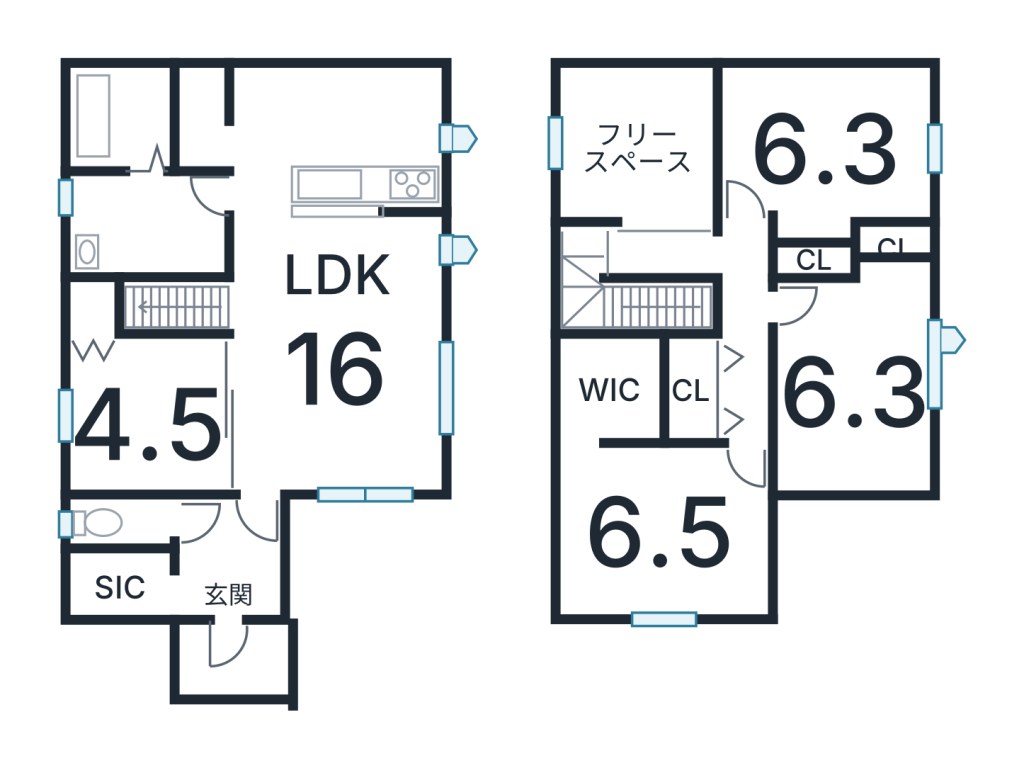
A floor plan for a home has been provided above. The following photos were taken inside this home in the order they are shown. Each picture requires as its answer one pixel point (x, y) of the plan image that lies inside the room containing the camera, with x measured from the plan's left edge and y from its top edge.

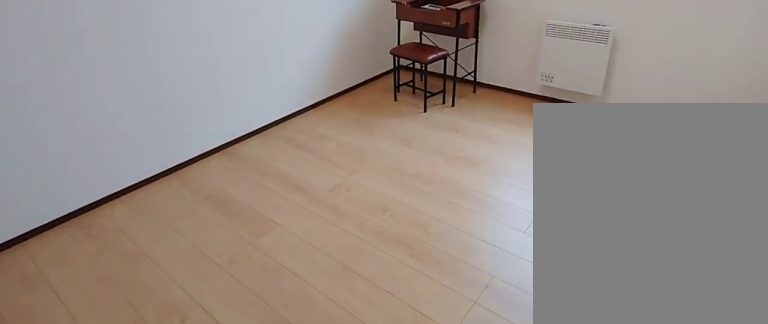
(833, 150)
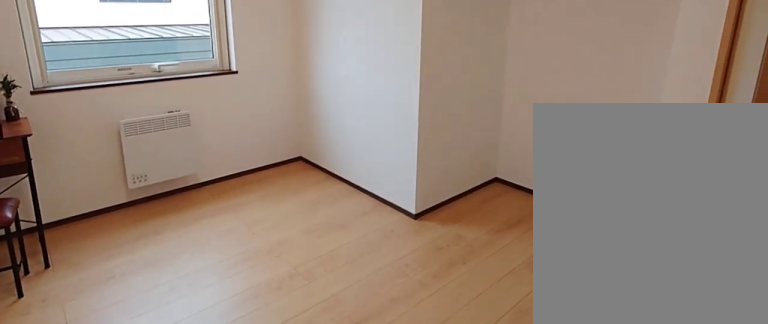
(833, 150)
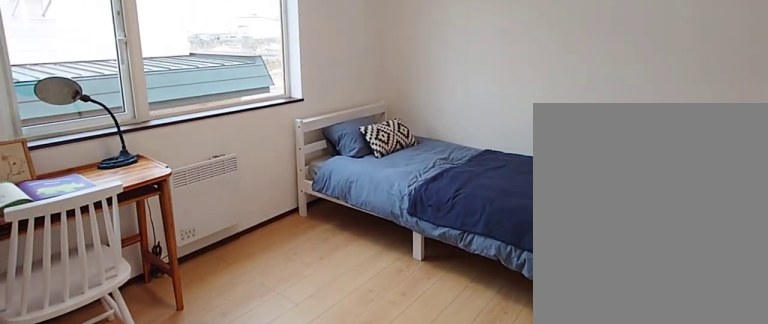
(850, 402)
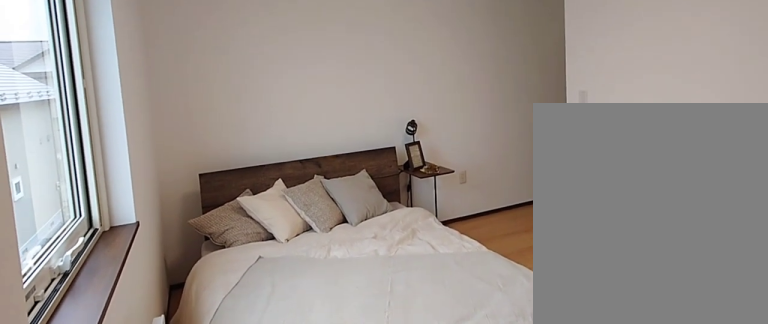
(662, 538)
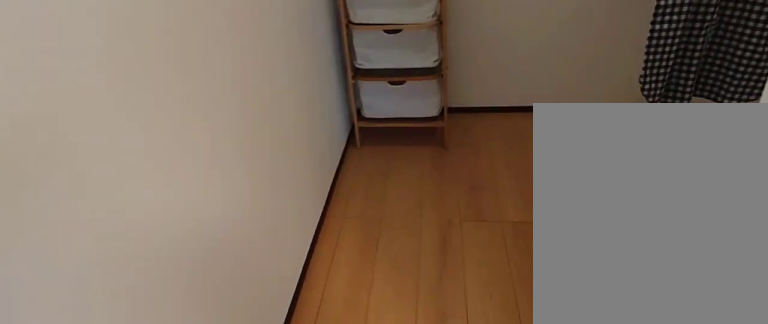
(602, 391)
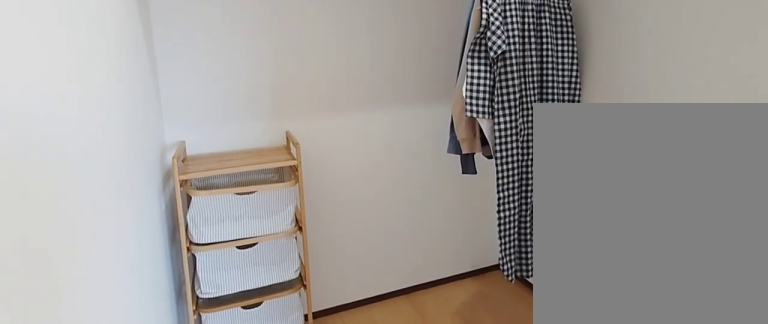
(602, 391)
